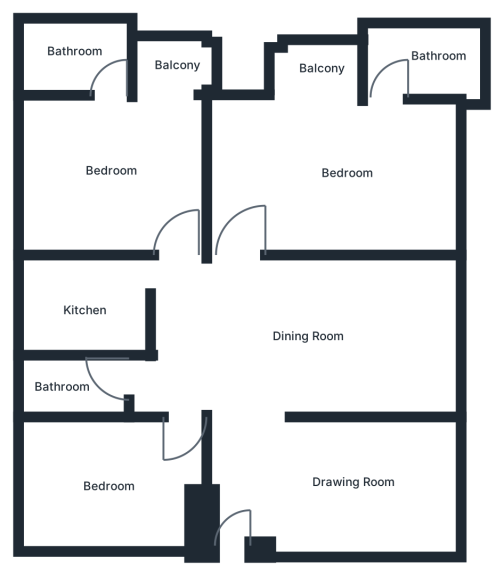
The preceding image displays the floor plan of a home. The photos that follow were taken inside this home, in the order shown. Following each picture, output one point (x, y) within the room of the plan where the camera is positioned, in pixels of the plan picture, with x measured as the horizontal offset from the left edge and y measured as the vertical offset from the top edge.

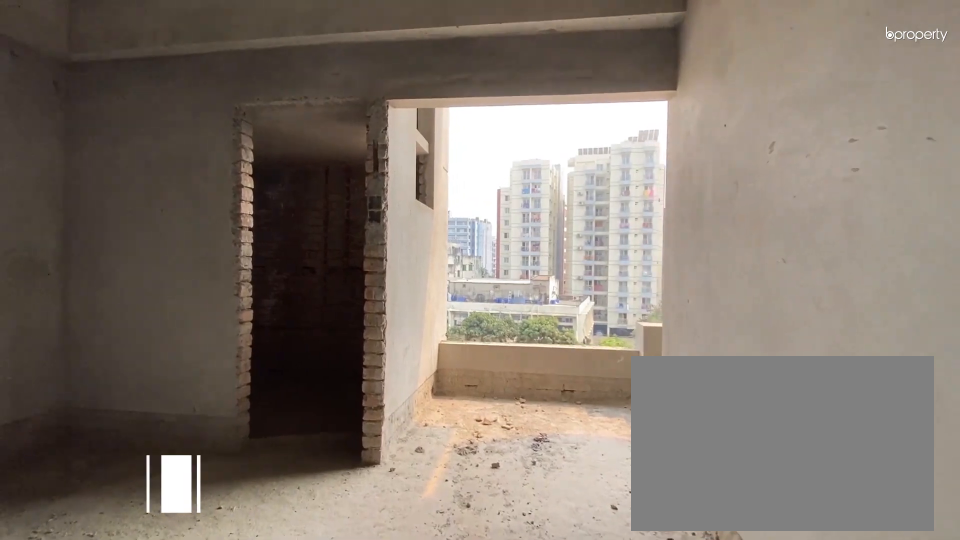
(113, 163)
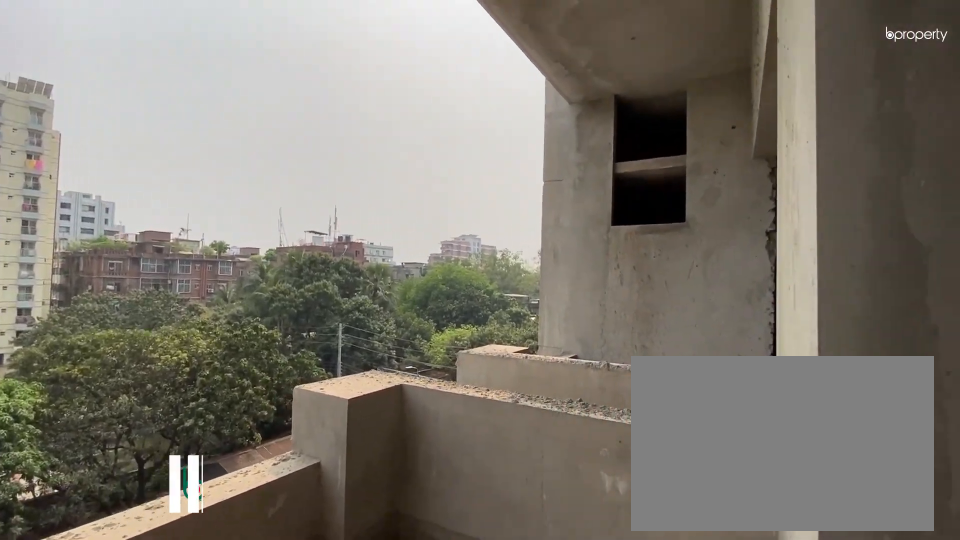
(167, 64)
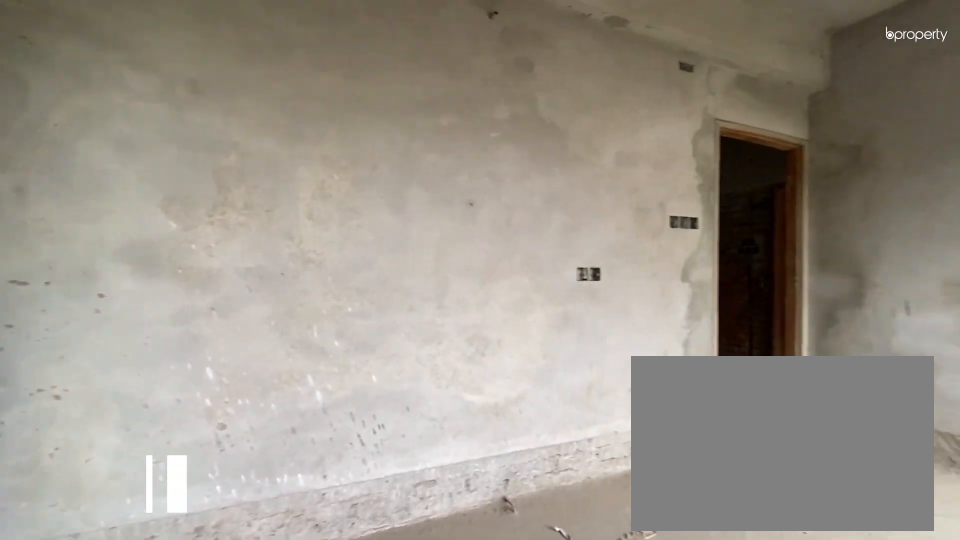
(315, 166)
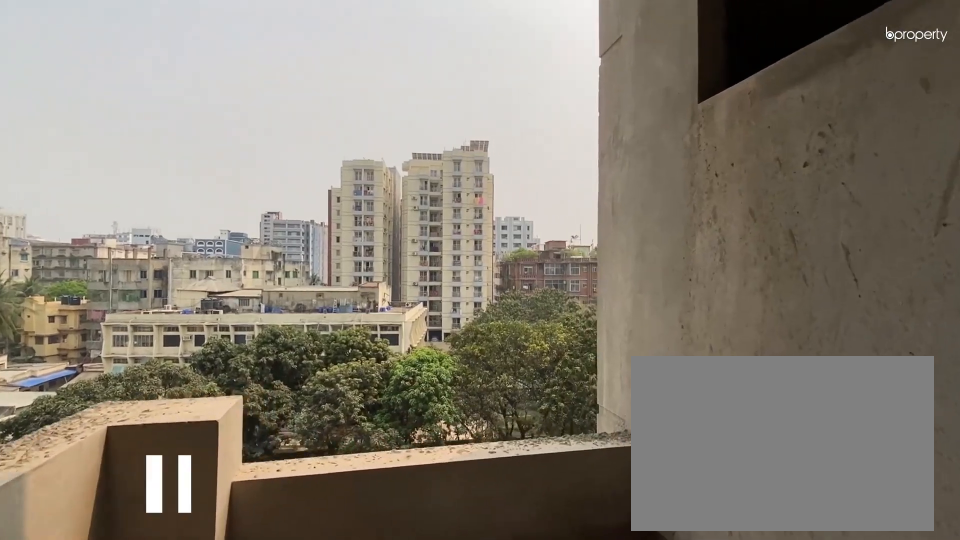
(321, 80)
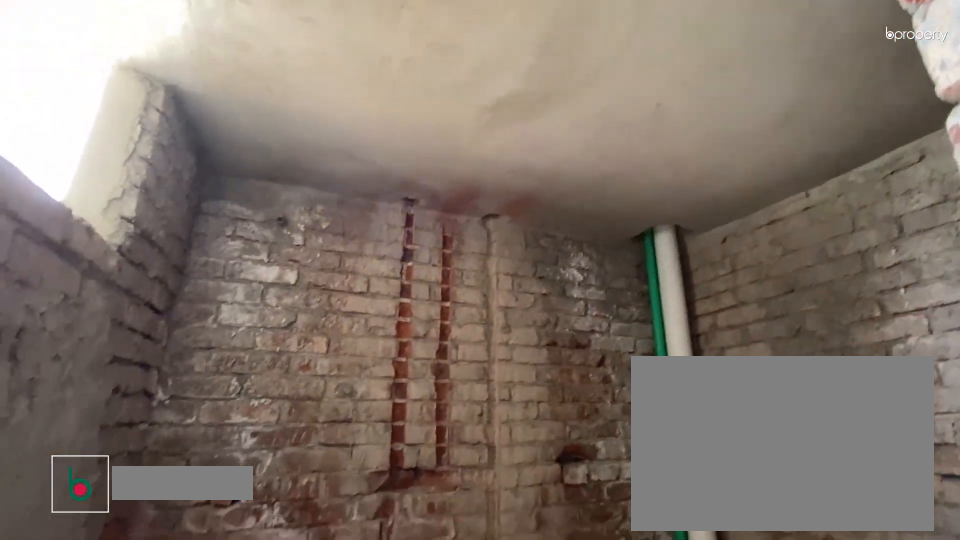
(440, 64)
